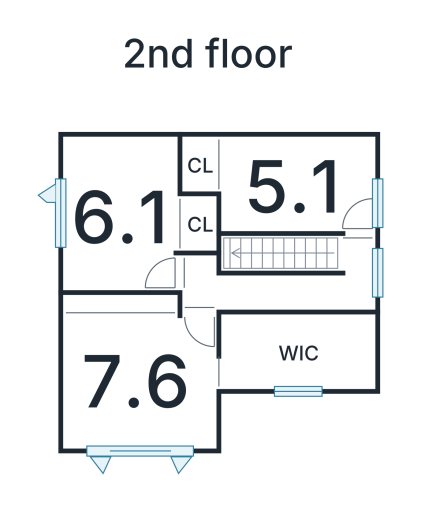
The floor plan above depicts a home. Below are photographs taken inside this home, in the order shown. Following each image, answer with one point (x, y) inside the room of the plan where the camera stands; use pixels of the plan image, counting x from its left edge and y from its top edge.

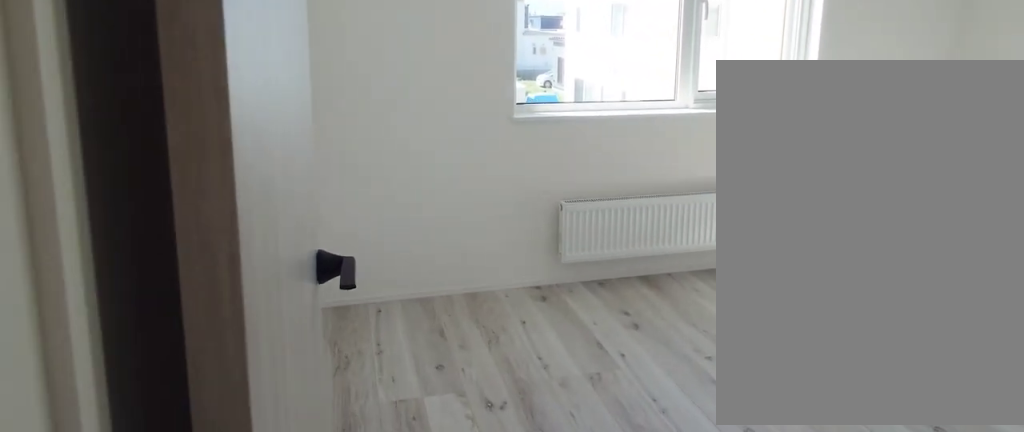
(116, 224)
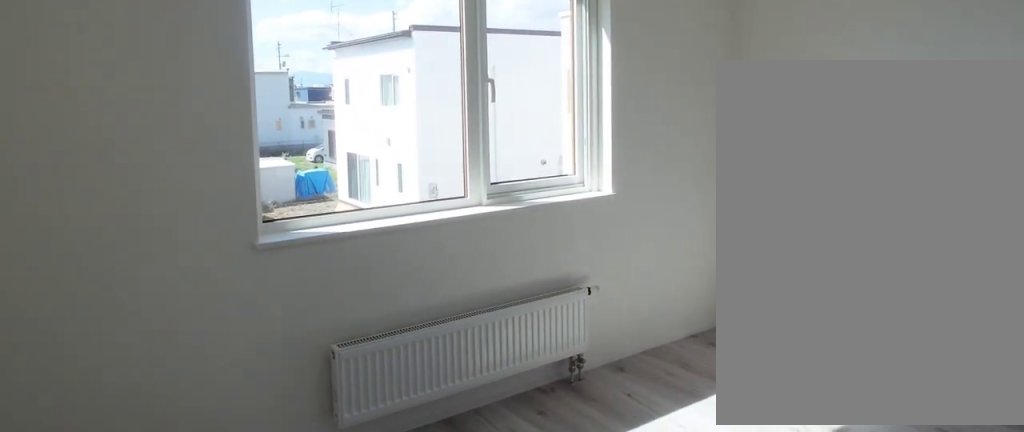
(116, 224)
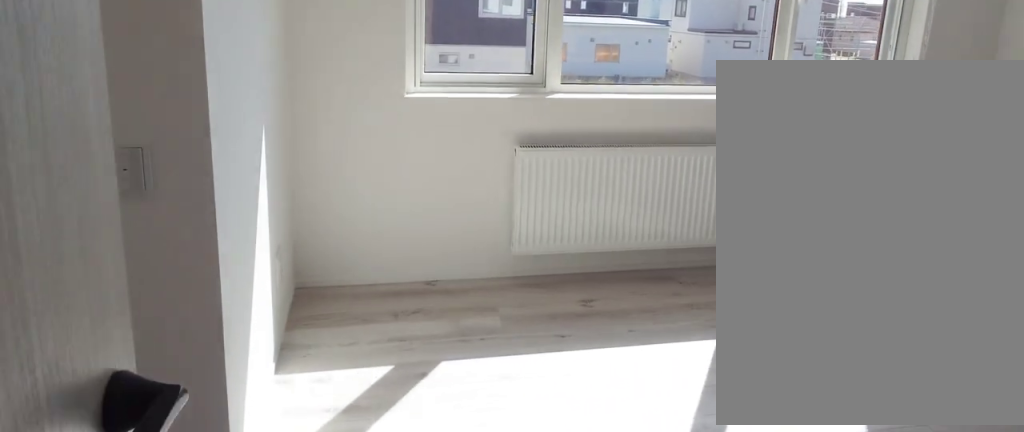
(140, 378)
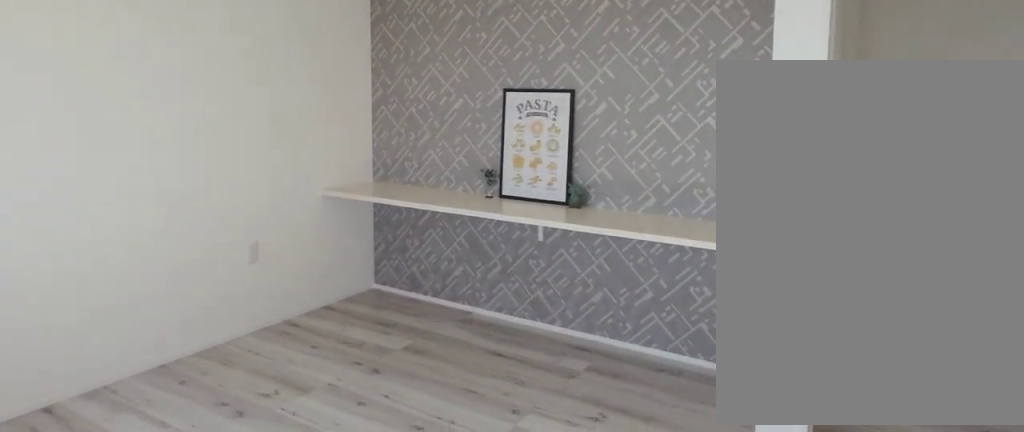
(140, 378)
